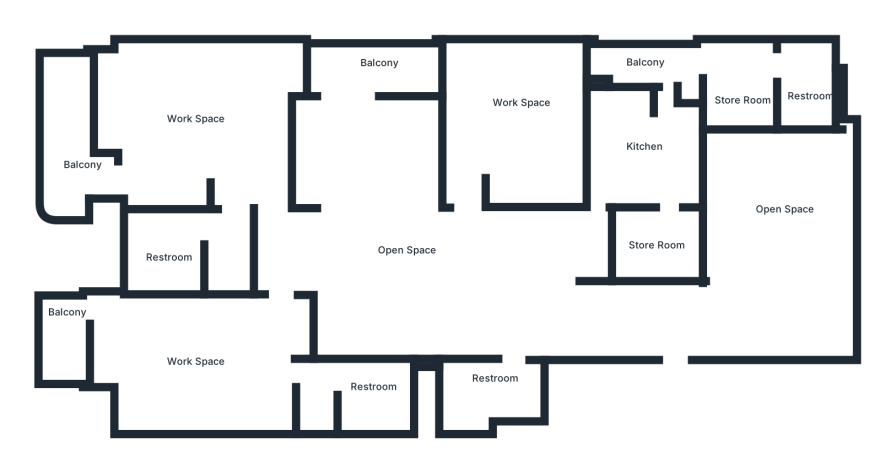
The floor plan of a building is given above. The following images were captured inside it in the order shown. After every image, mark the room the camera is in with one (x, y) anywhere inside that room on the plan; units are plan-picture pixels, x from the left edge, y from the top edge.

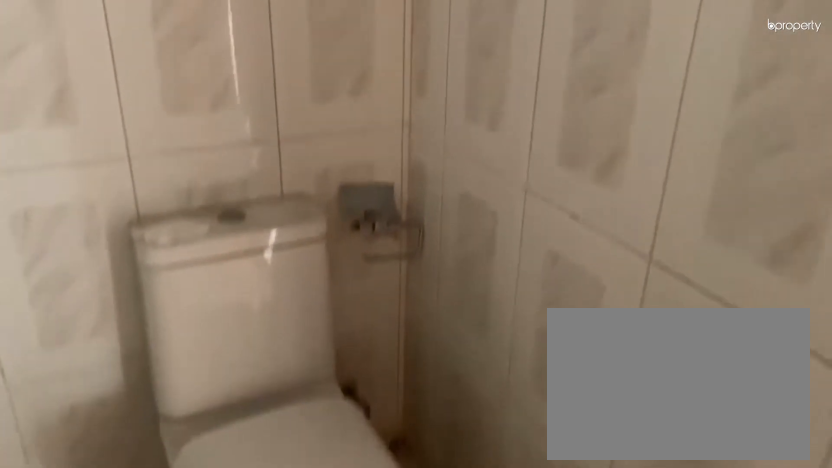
(506, 383)
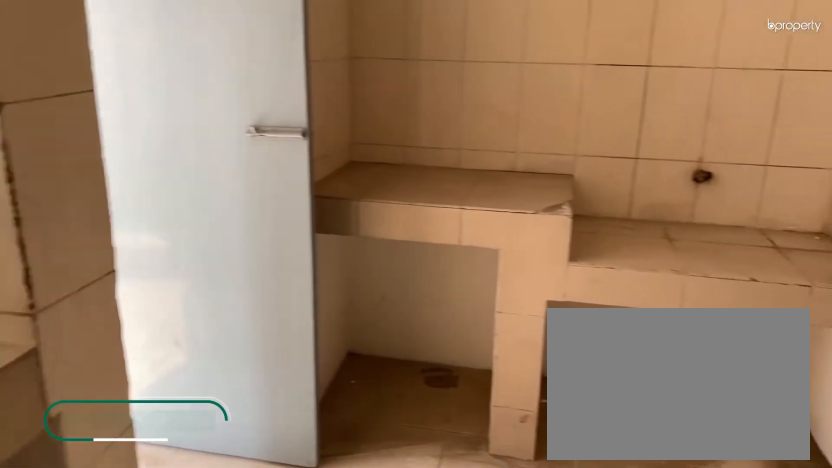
(657, 157)
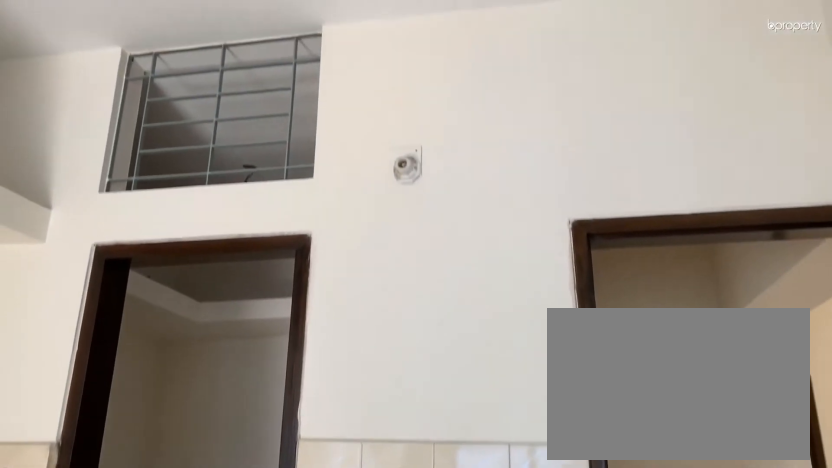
(657, 157)
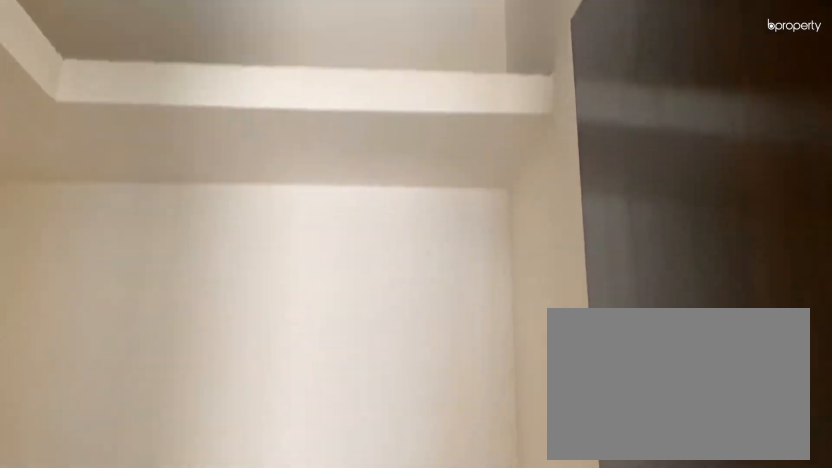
(659, 248)
